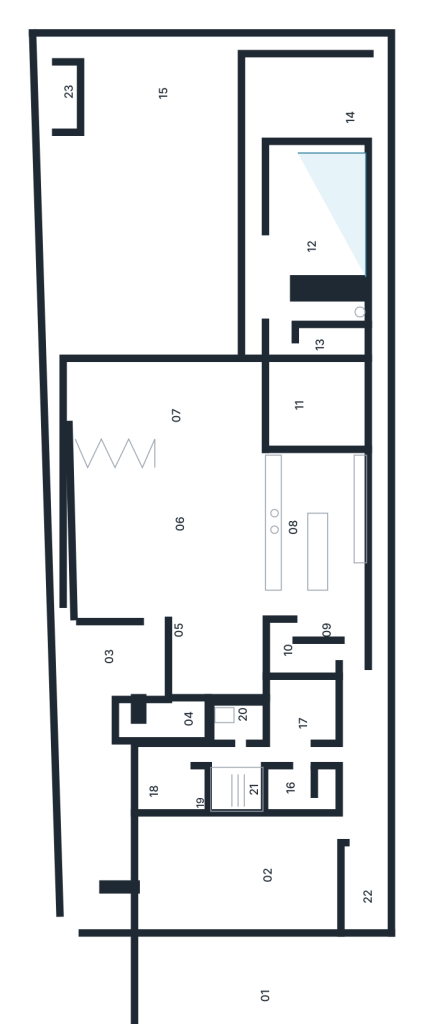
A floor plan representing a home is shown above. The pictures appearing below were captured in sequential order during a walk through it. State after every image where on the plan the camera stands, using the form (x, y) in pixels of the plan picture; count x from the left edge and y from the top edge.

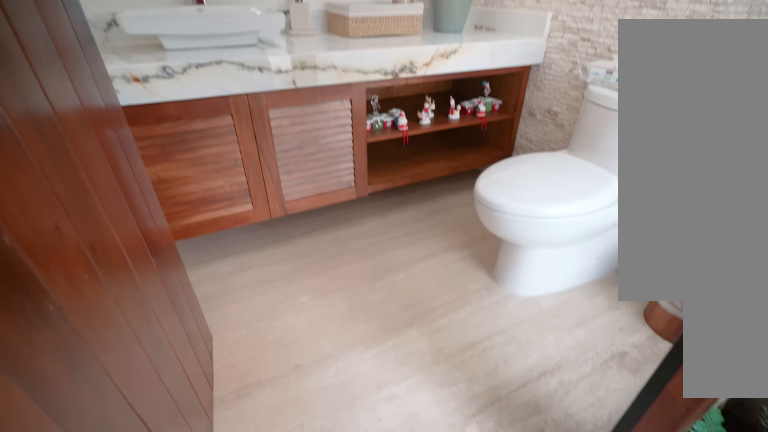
(156, 710)
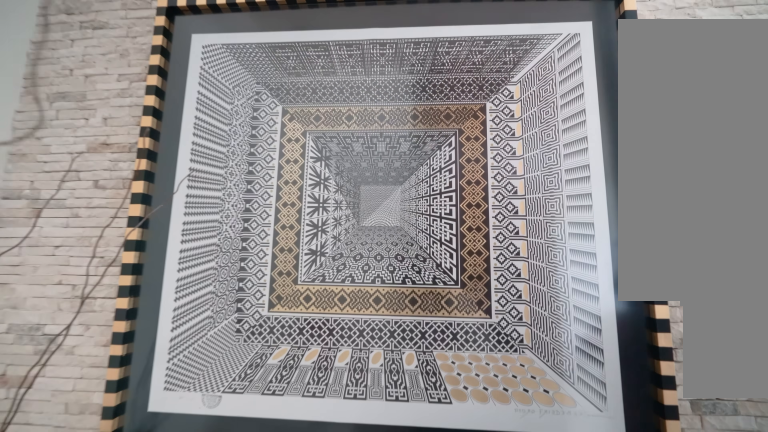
(167, 712)
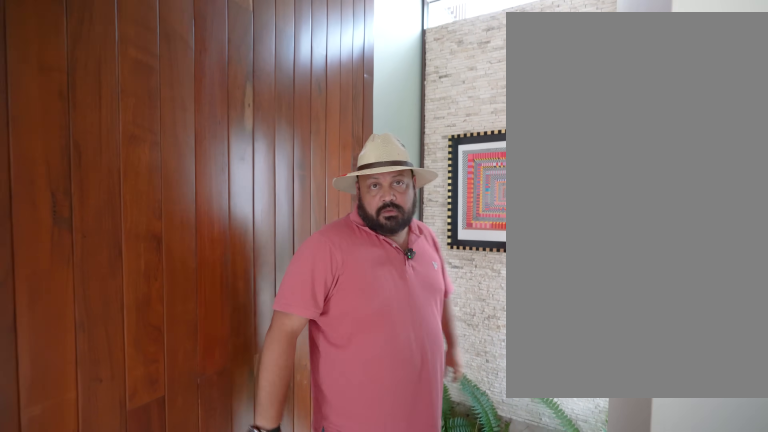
(156, 713)
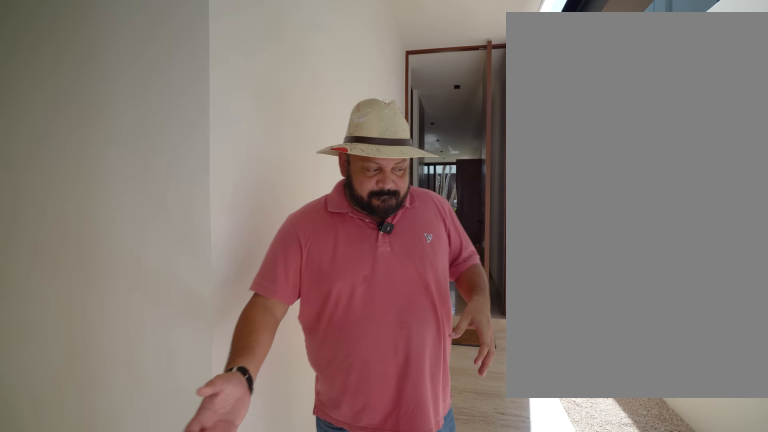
(352, 751)
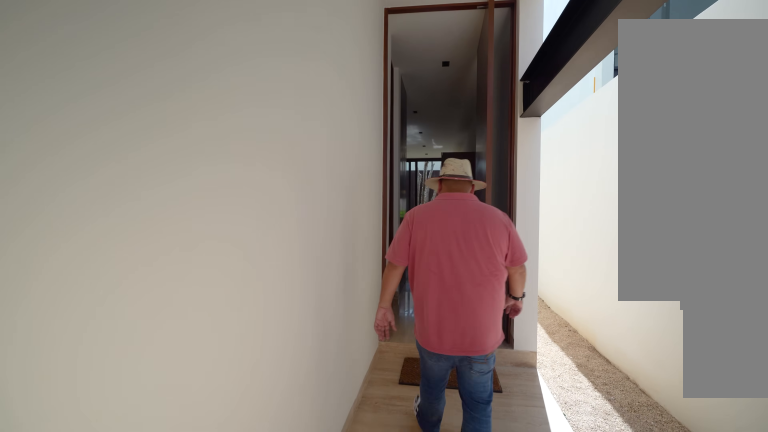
(352, 751)
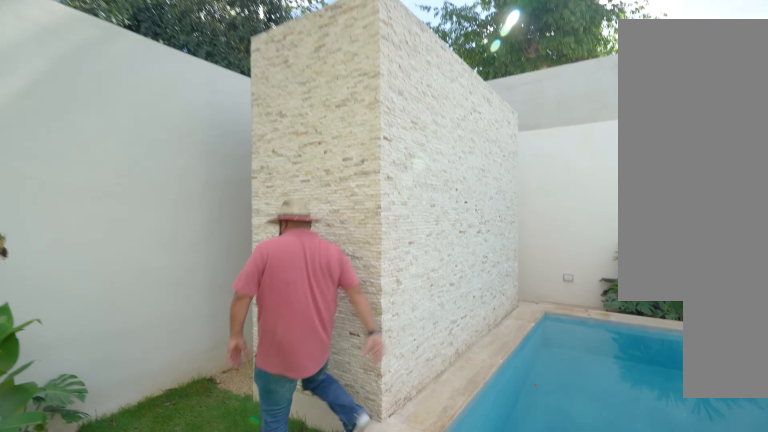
(98, 134)
